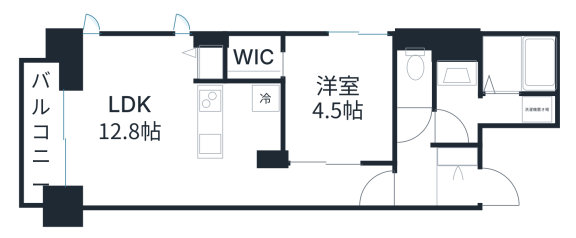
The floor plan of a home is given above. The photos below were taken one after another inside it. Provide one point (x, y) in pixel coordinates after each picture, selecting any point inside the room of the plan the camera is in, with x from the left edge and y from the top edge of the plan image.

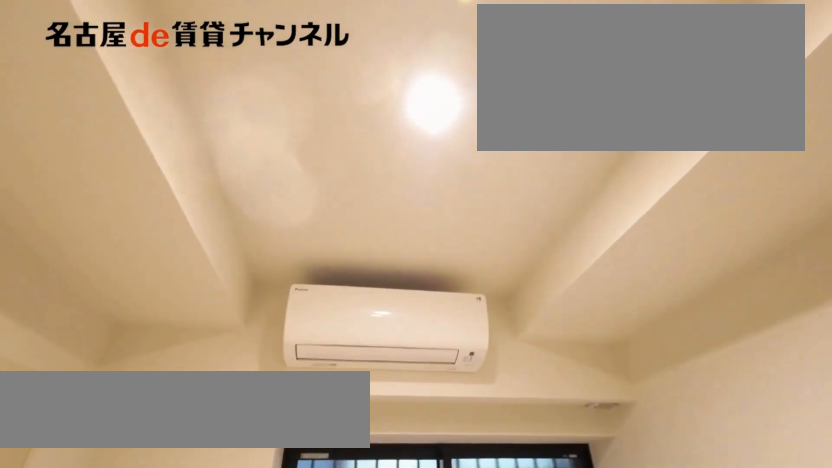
(338, 99)
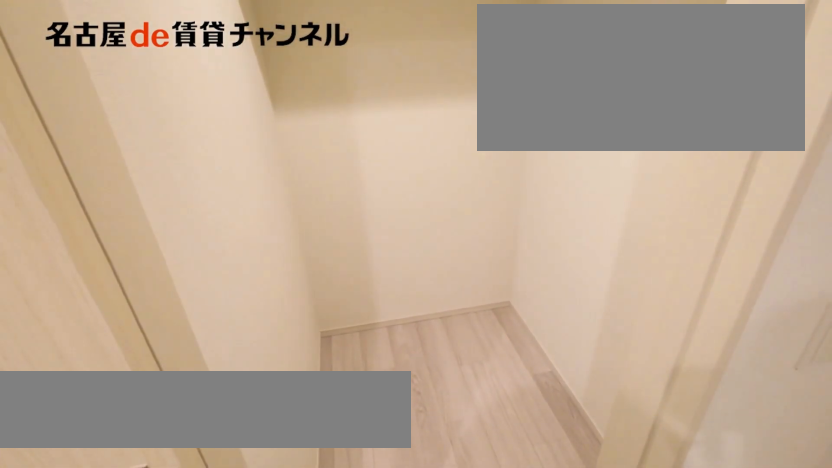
(254, 56)
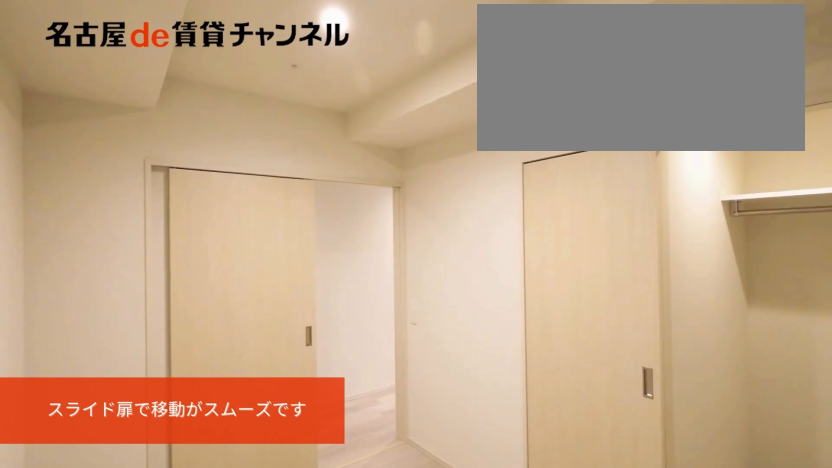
(338, 99)
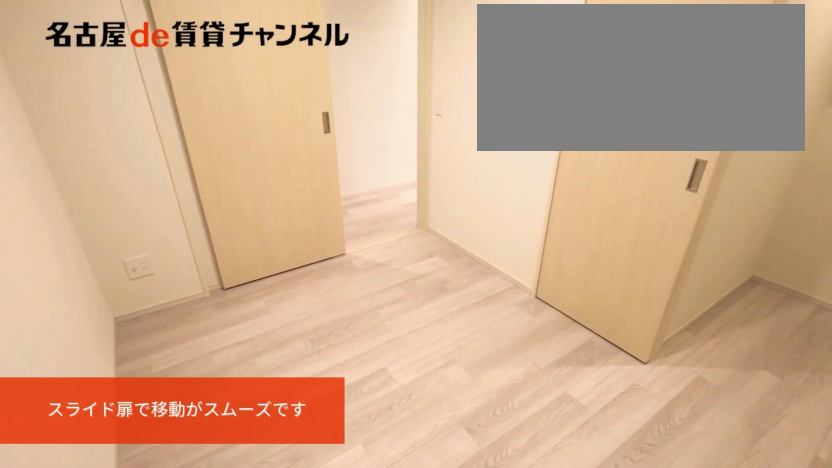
(338, 99)
